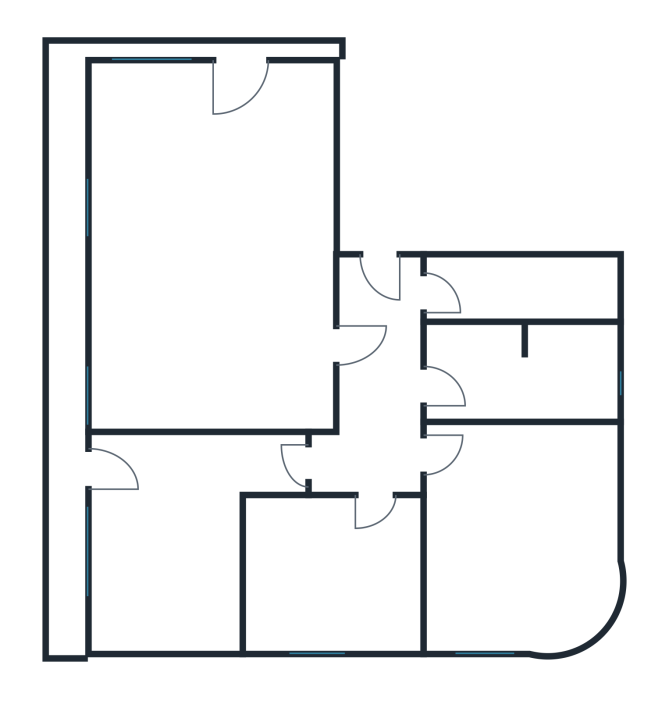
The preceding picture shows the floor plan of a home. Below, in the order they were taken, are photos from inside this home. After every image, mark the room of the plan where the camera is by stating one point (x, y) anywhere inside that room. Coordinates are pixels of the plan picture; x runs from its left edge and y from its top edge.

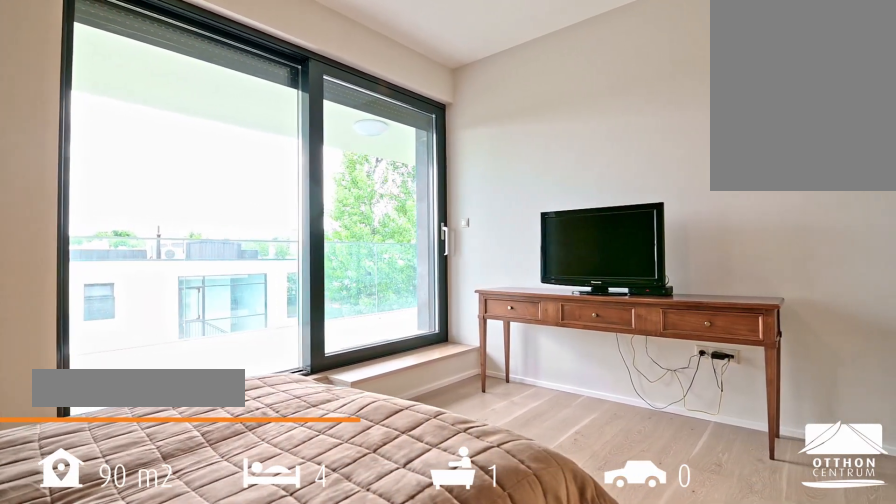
(189, 557)
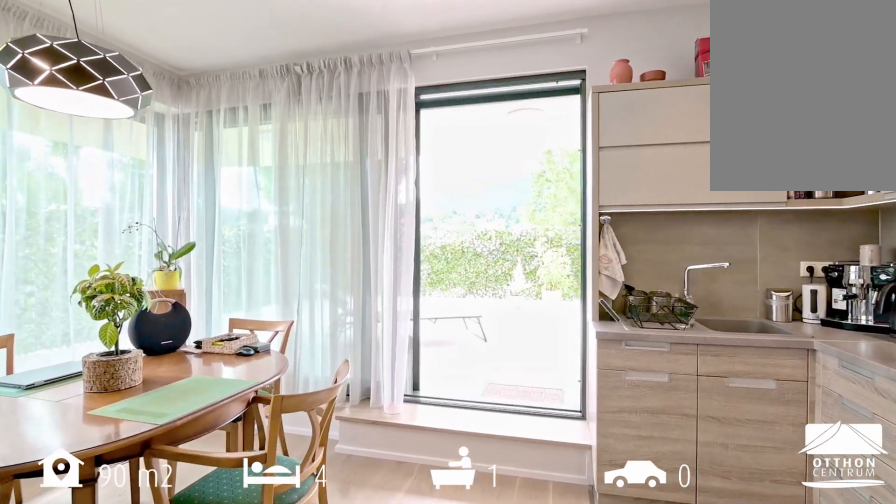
(205, 176)
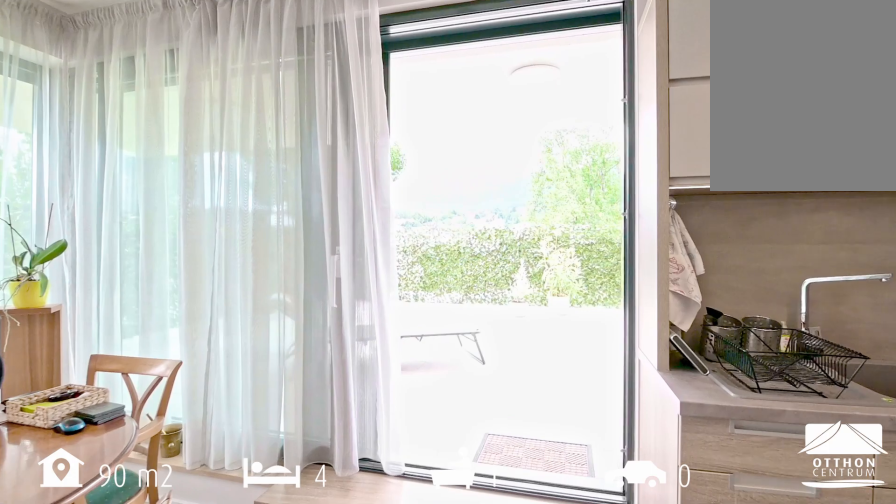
(205, 177)
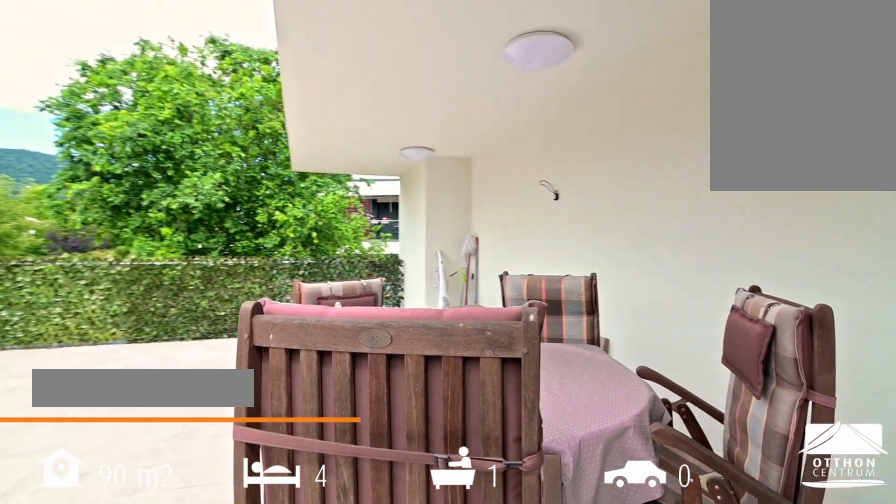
(240, 58)
